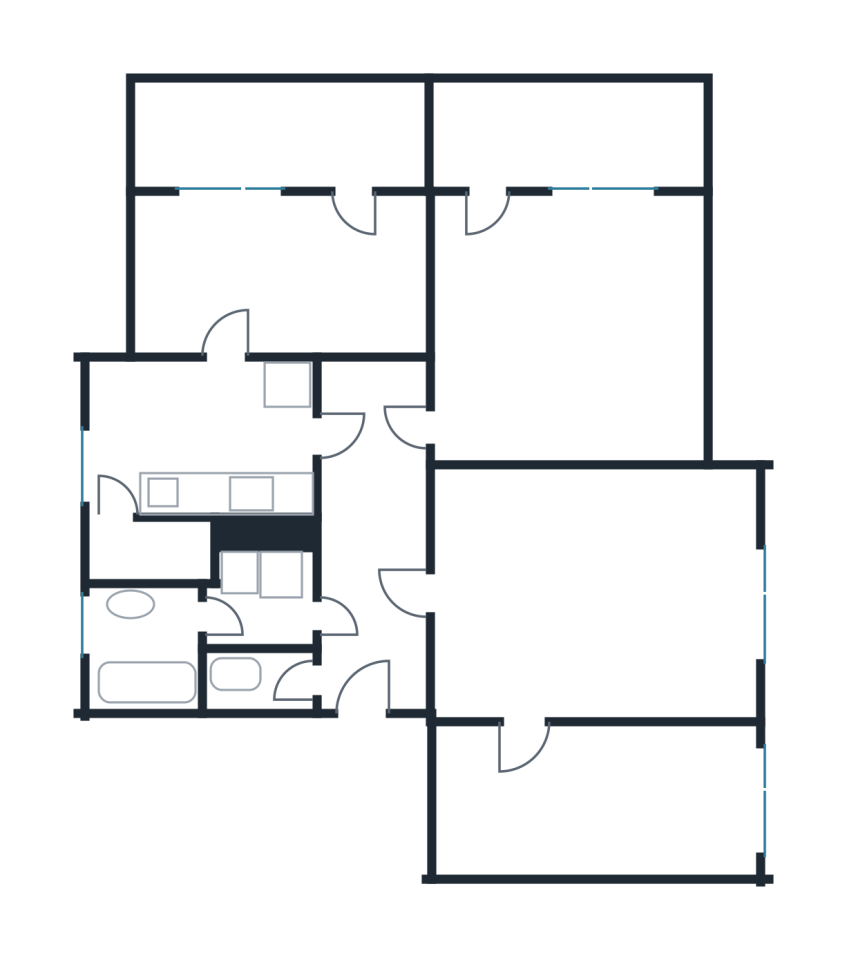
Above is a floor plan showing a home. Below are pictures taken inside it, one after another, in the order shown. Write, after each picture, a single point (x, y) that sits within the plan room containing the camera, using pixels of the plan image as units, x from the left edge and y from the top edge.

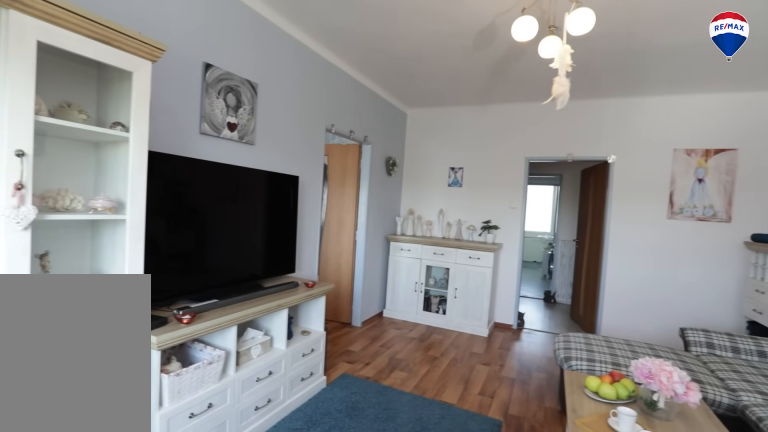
(602, 590)
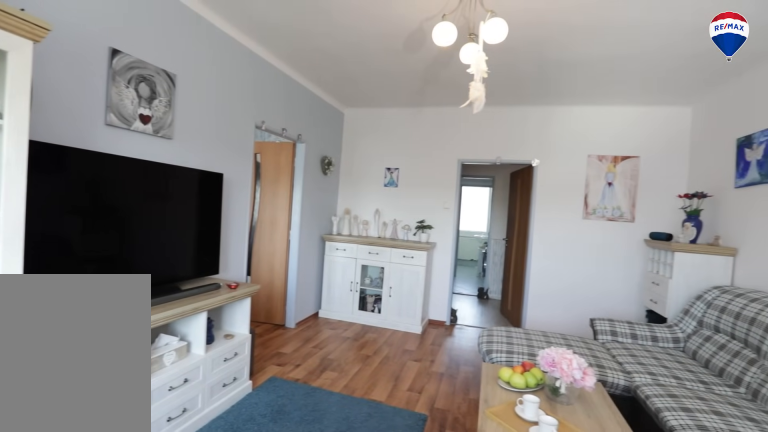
(602, 590)
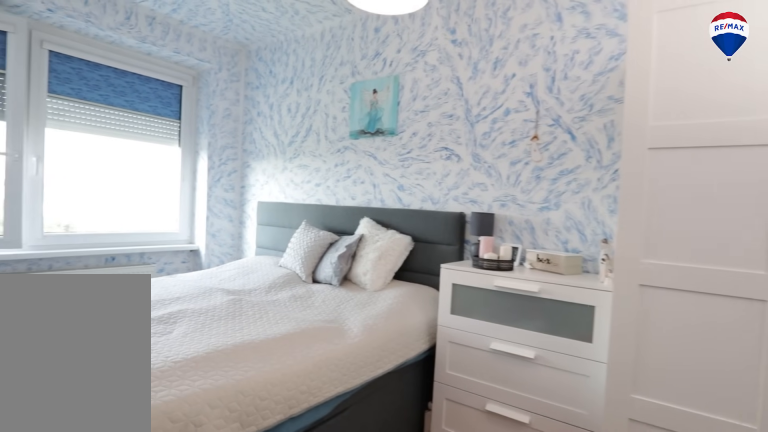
(602, 800)
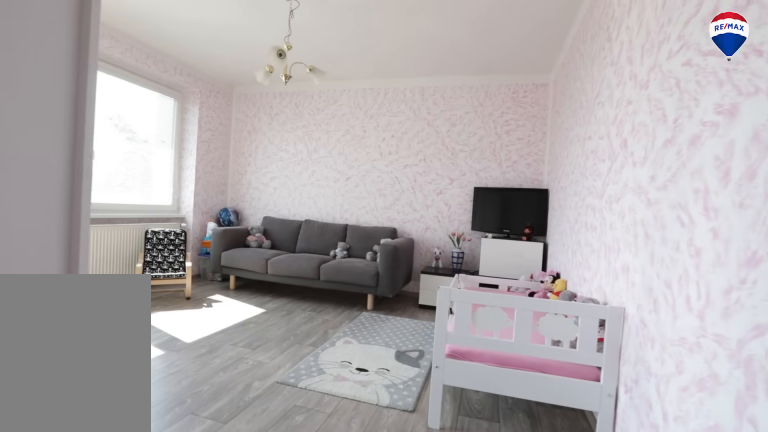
(577, 314)
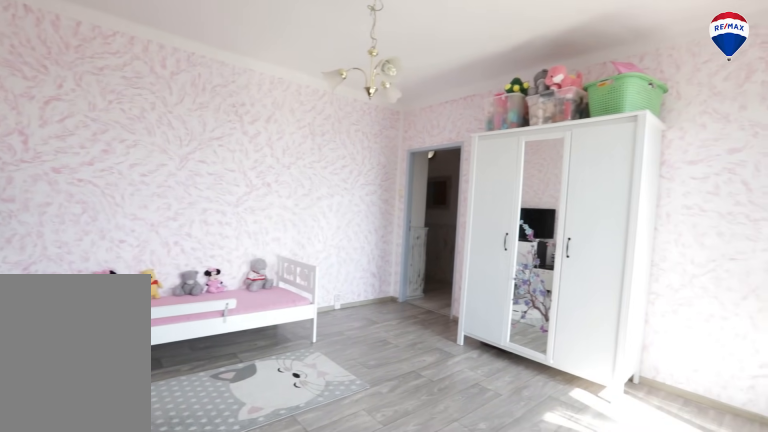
(577, 313)
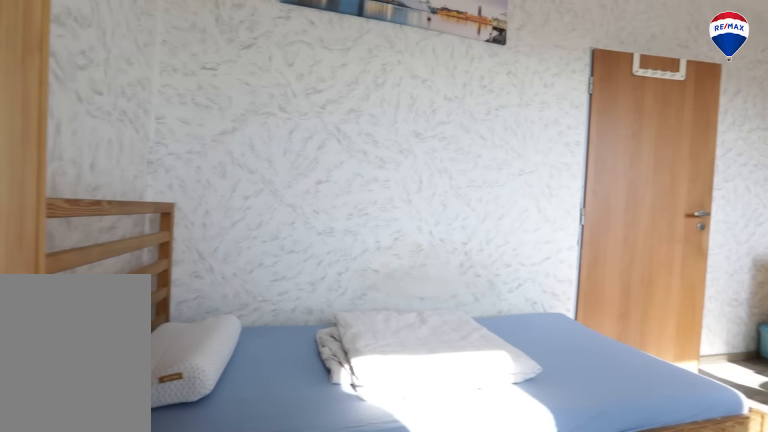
(293, 264)
